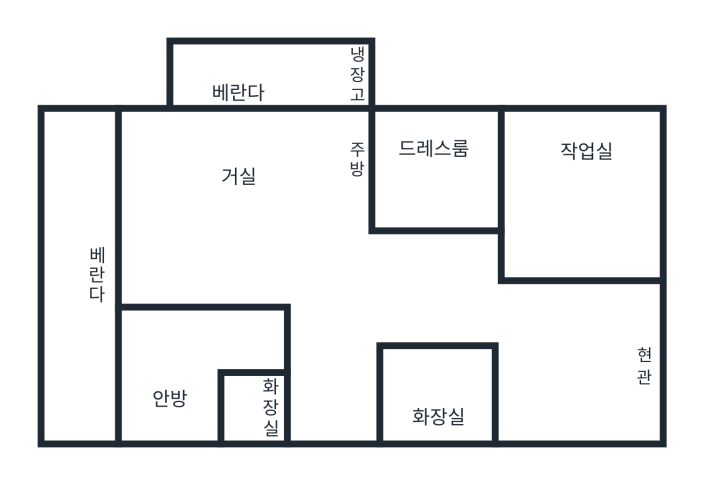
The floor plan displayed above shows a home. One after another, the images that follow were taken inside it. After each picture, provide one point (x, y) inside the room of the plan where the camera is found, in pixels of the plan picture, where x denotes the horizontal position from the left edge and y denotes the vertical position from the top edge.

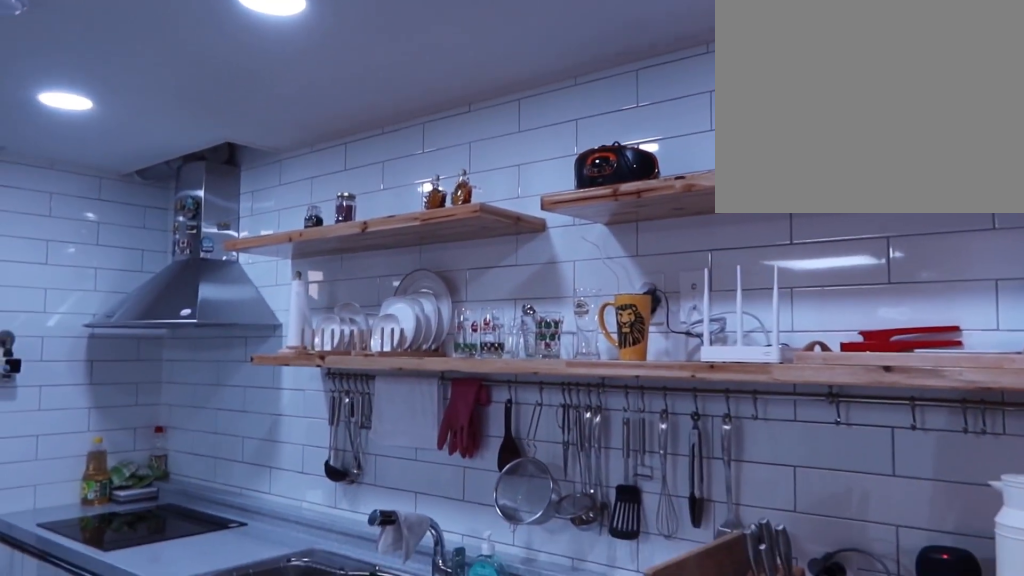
(310, 170)
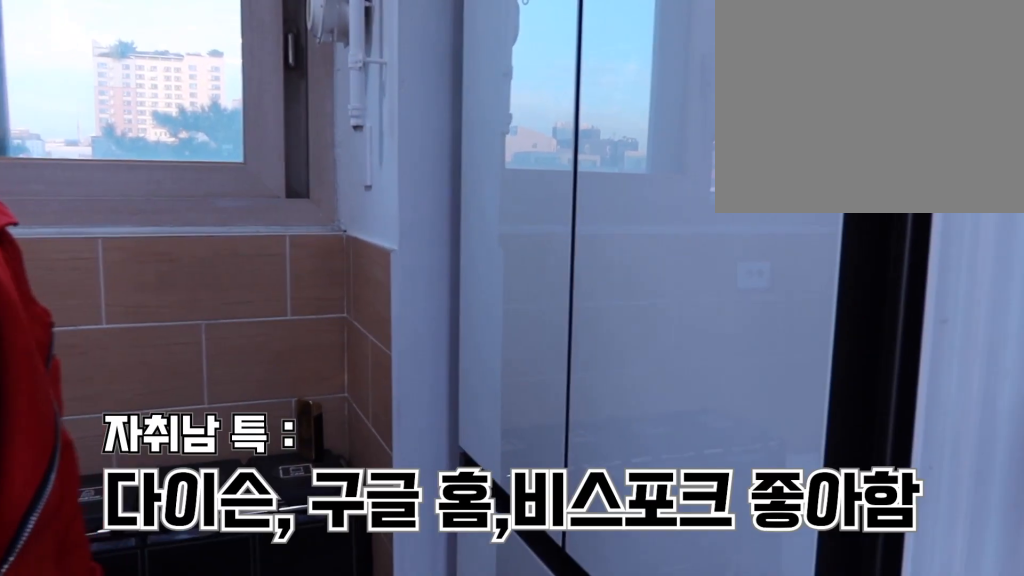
(326, 69)
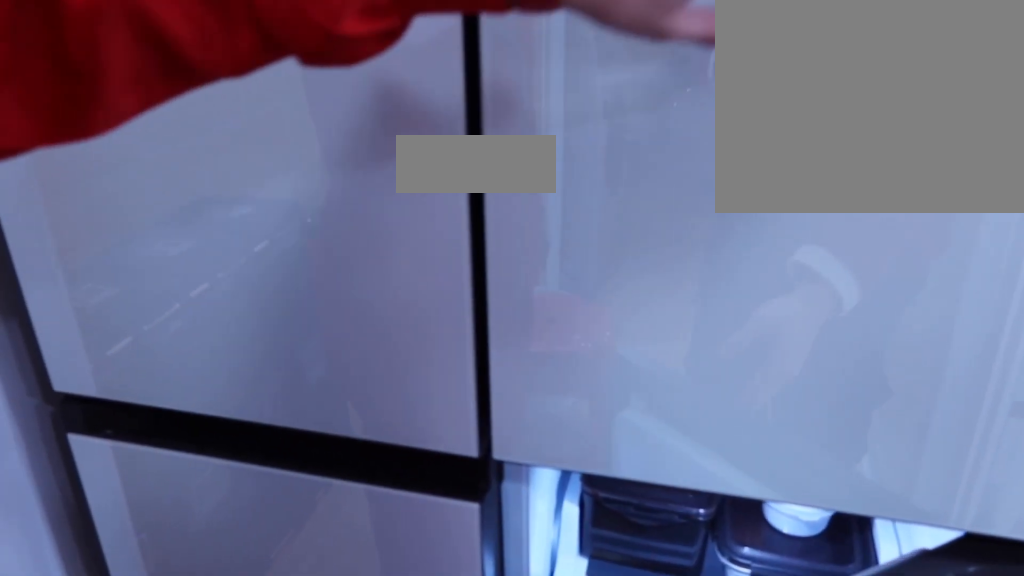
(326, 69)
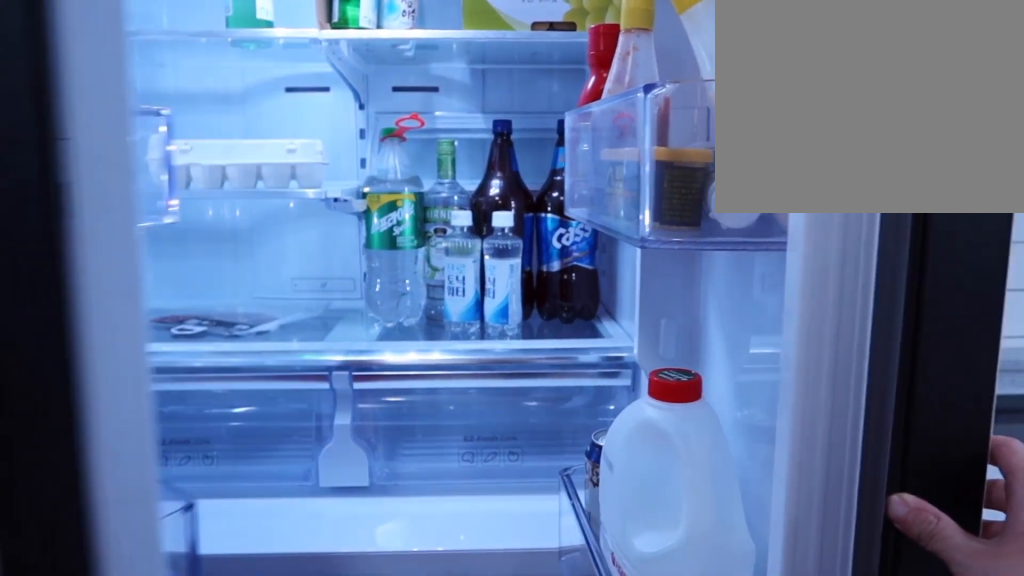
(326, 69)
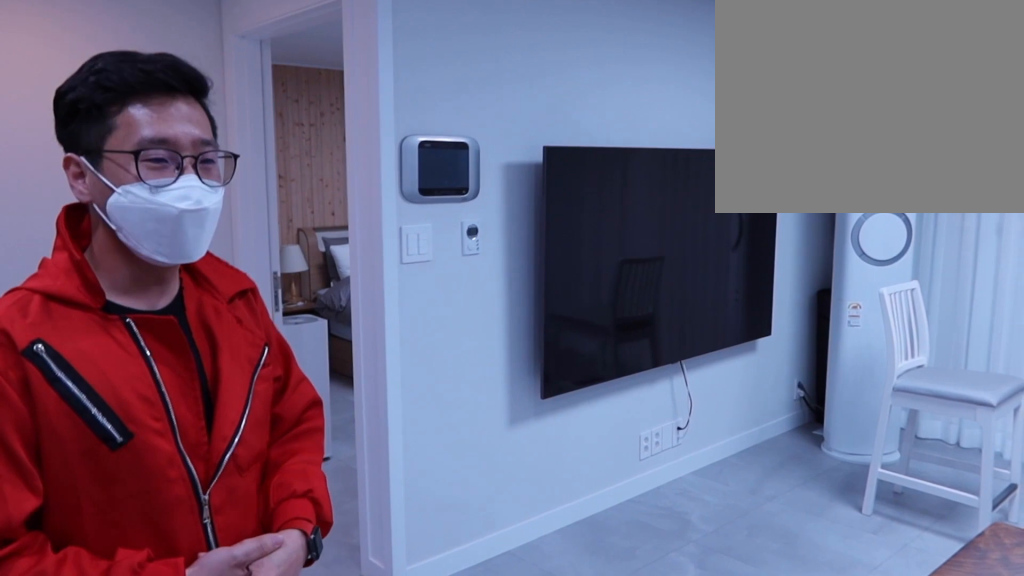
(238, 224)
